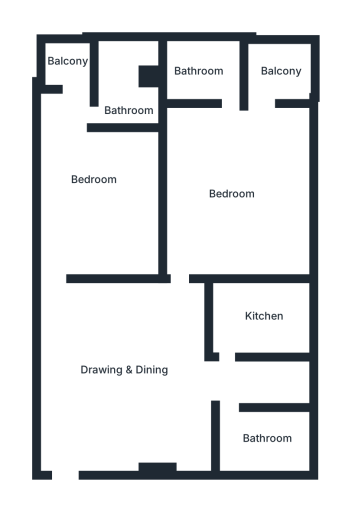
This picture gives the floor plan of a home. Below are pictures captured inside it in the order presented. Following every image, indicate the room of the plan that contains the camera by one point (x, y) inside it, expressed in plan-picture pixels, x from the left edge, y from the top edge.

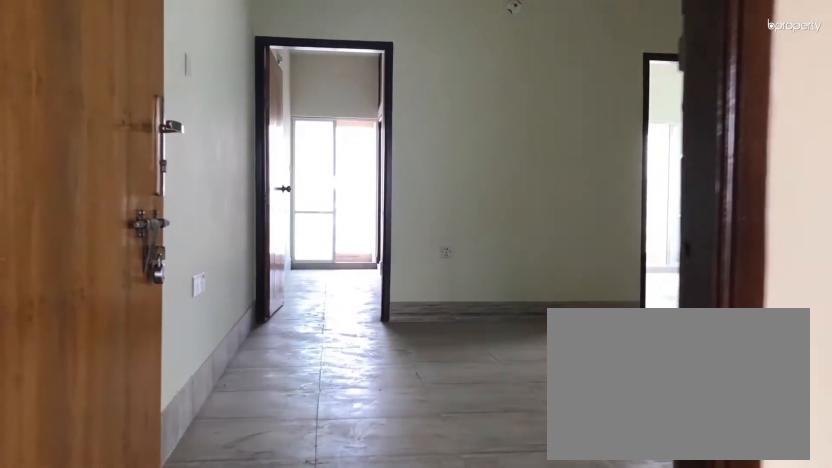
(77, 445)
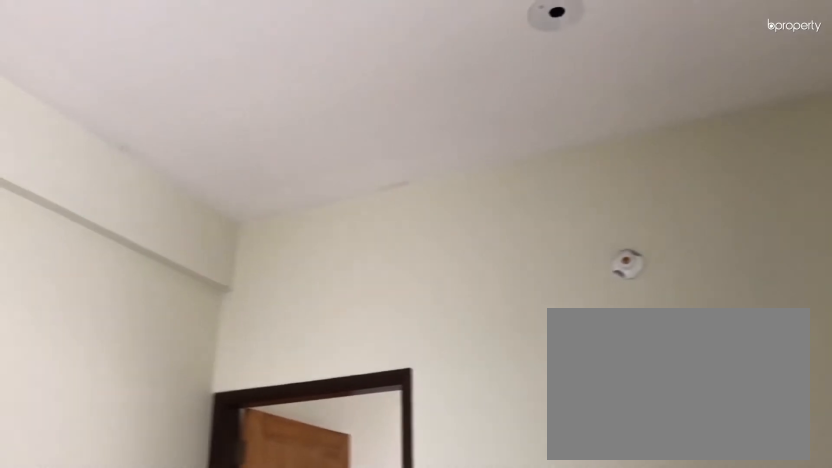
(123, 358)
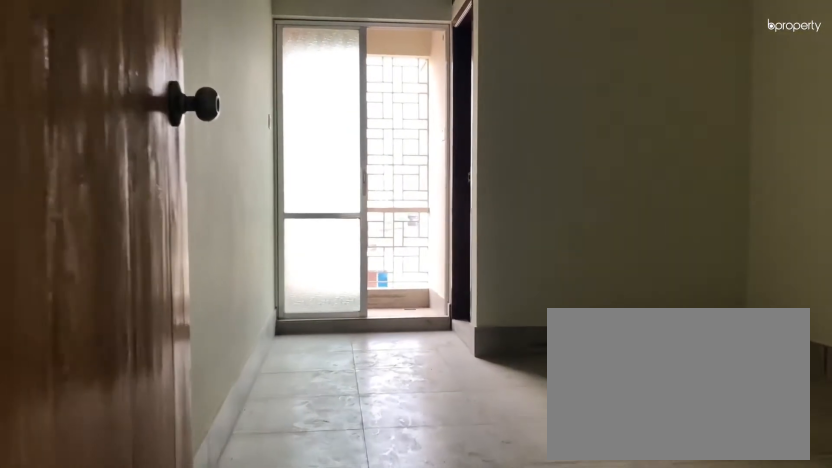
(64, 290)
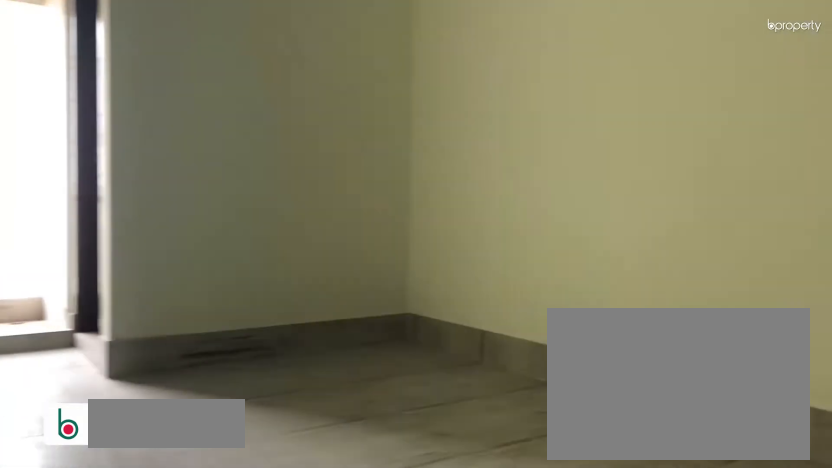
(91, 173)
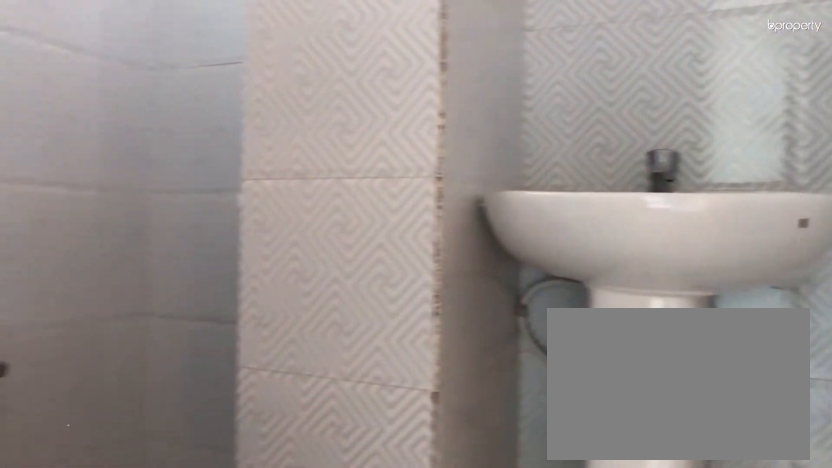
(125, 81)
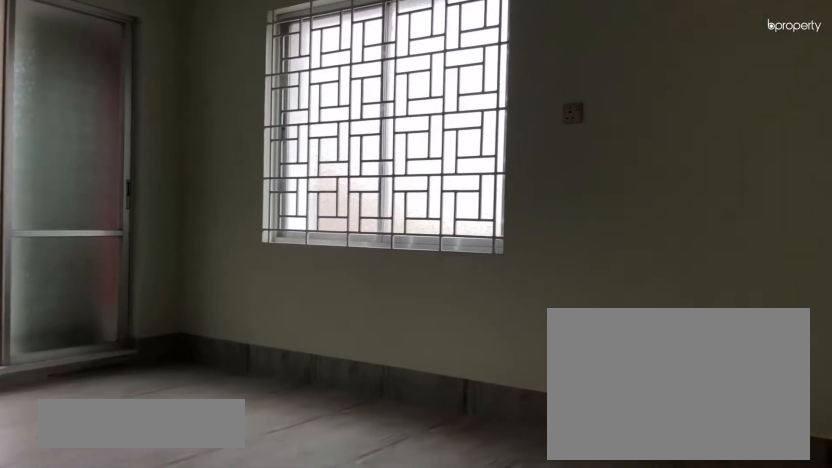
(243, 169)
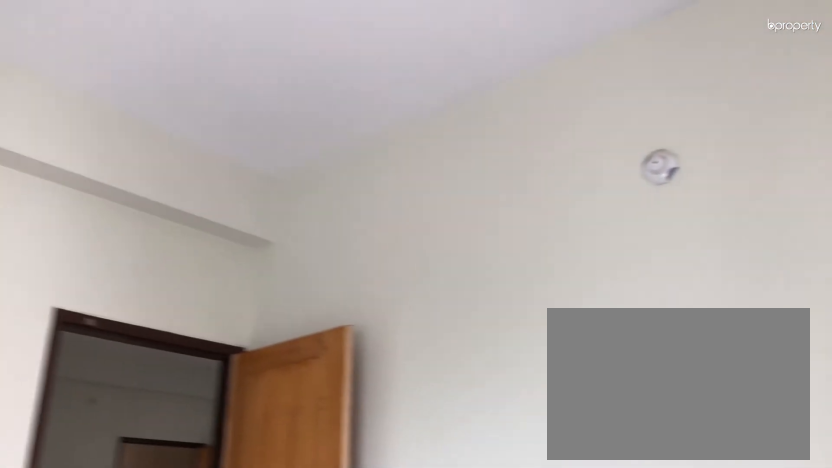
(243, 169)
